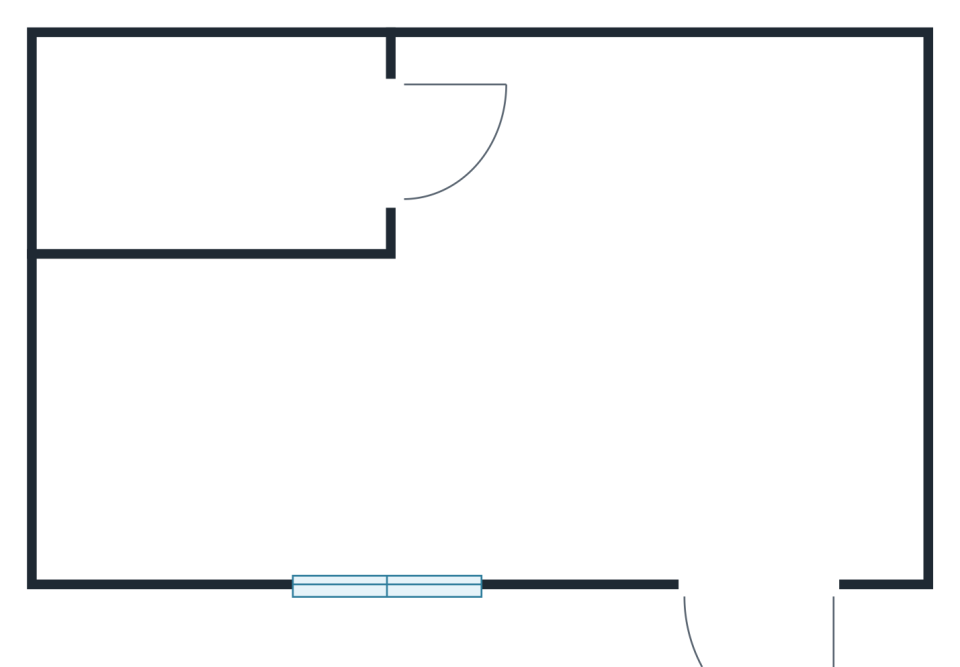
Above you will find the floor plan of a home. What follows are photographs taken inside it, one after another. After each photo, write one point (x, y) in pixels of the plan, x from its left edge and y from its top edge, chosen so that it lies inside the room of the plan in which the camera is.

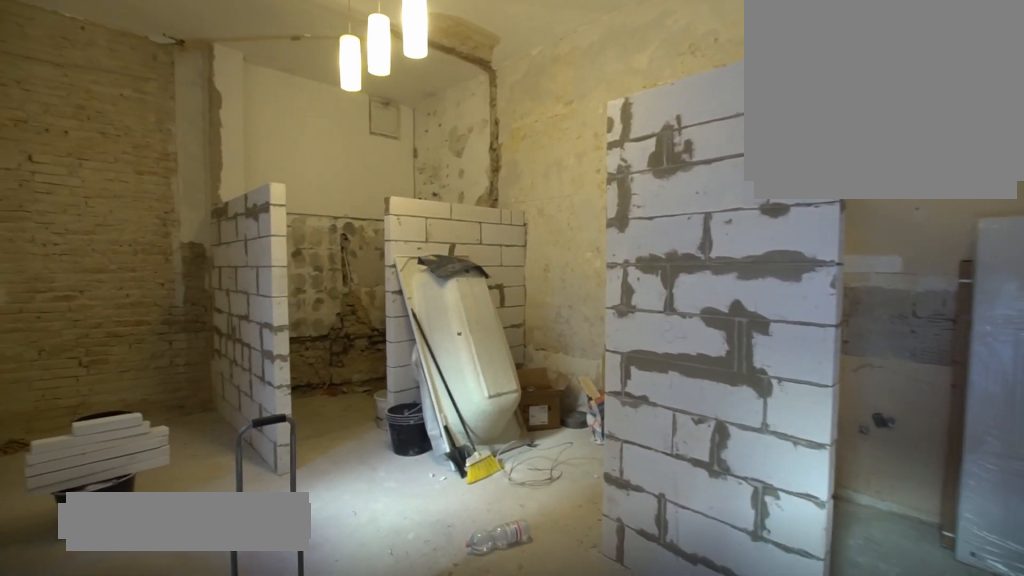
(534, 347)
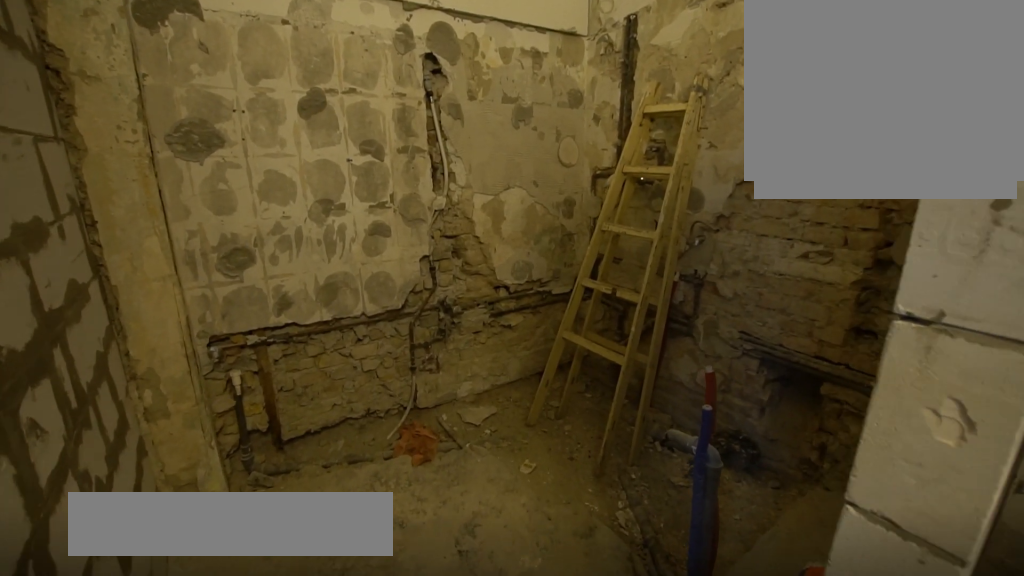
(234, 153)
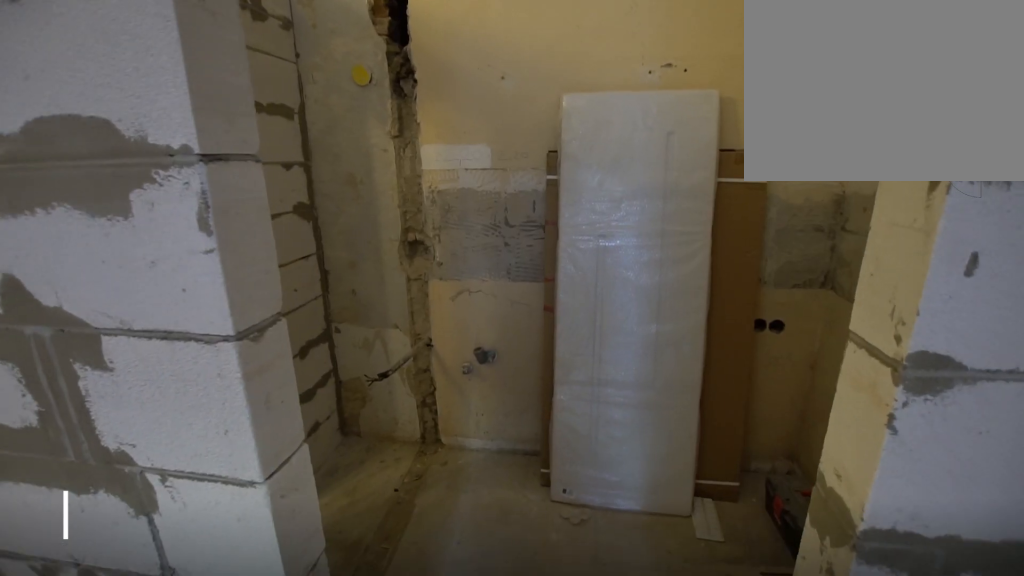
(752, 153)
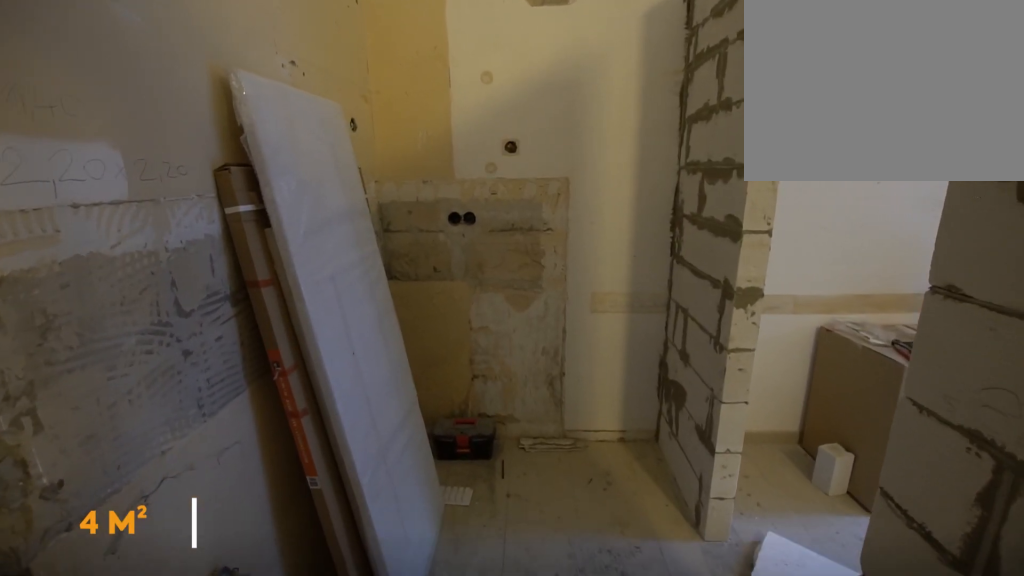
(752, 153)
